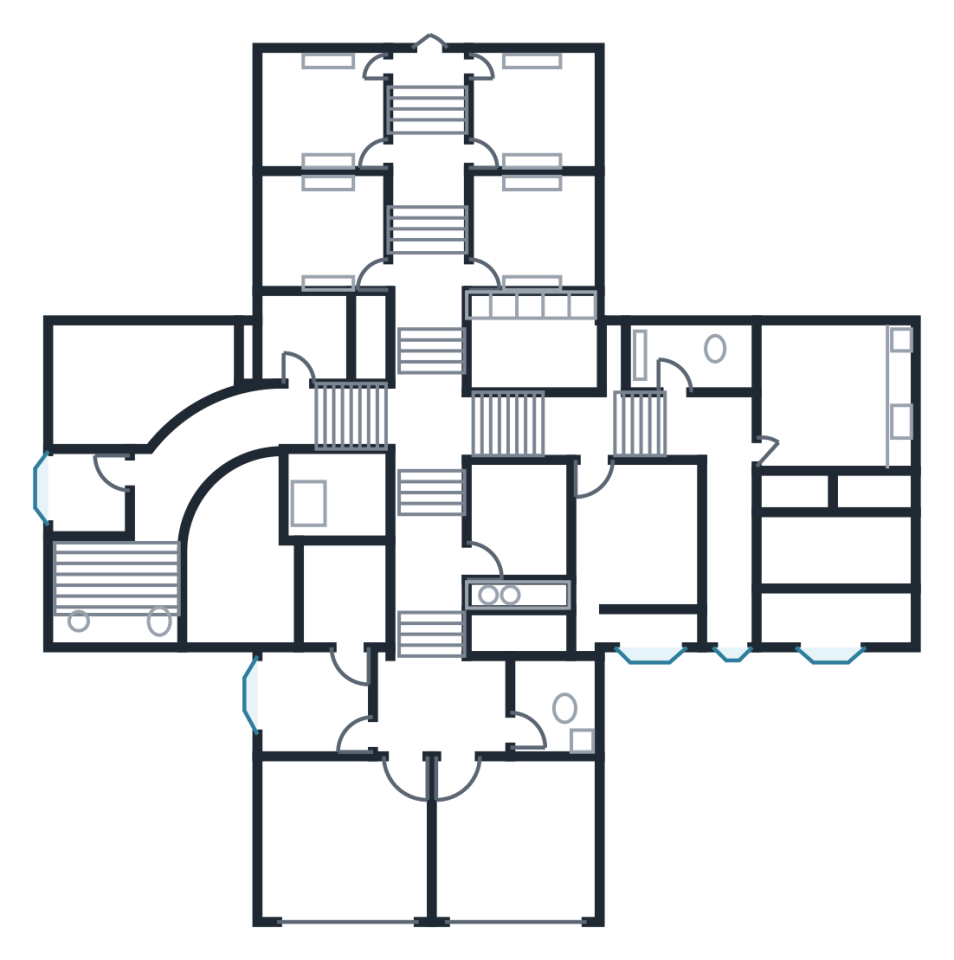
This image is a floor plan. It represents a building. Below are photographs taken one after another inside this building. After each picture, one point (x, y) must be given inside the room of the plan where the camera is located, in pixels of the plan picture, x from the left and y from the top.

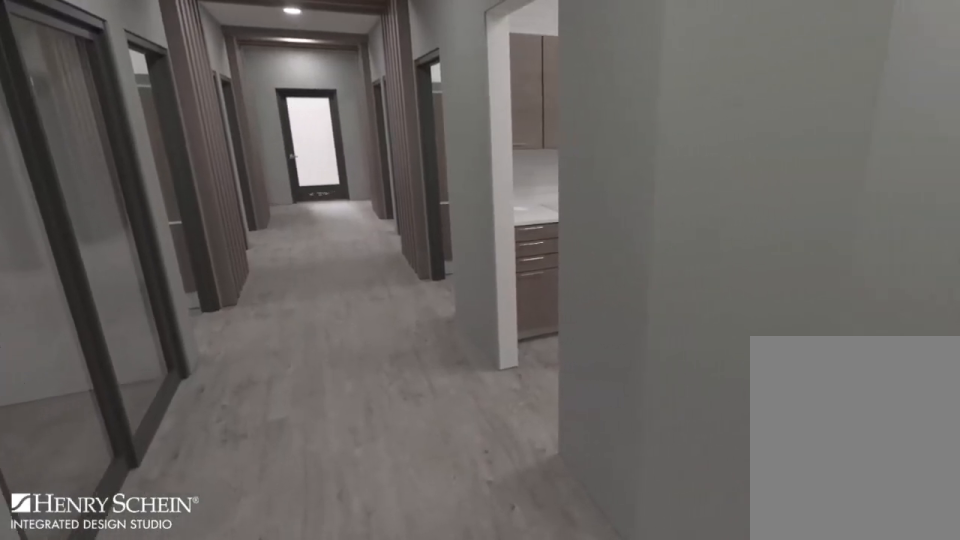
(508, 428)
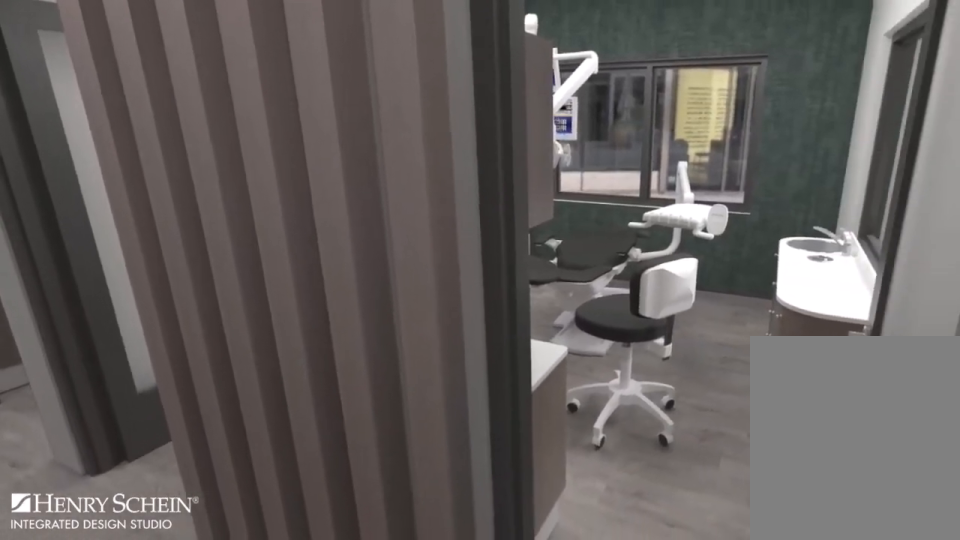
(429, 121)
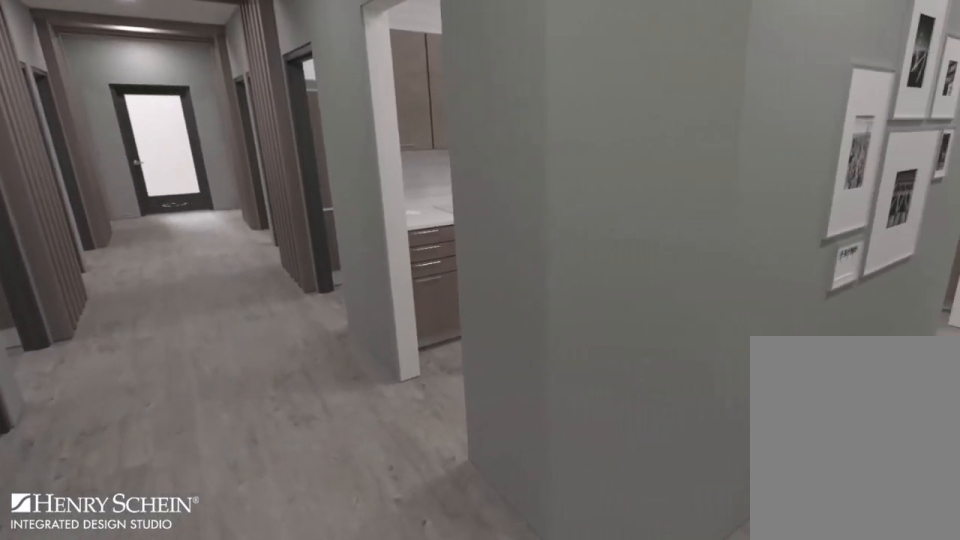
(430, 424)
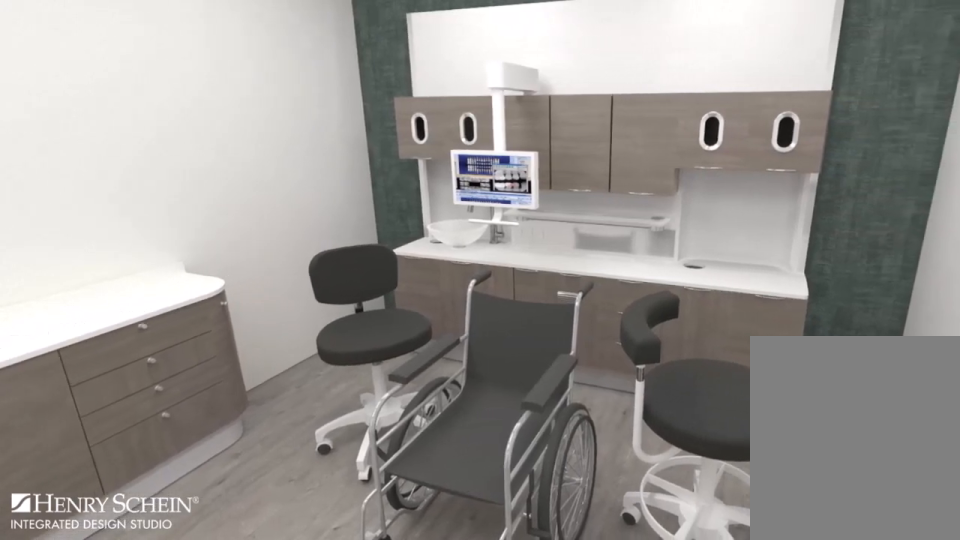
(620, 513)
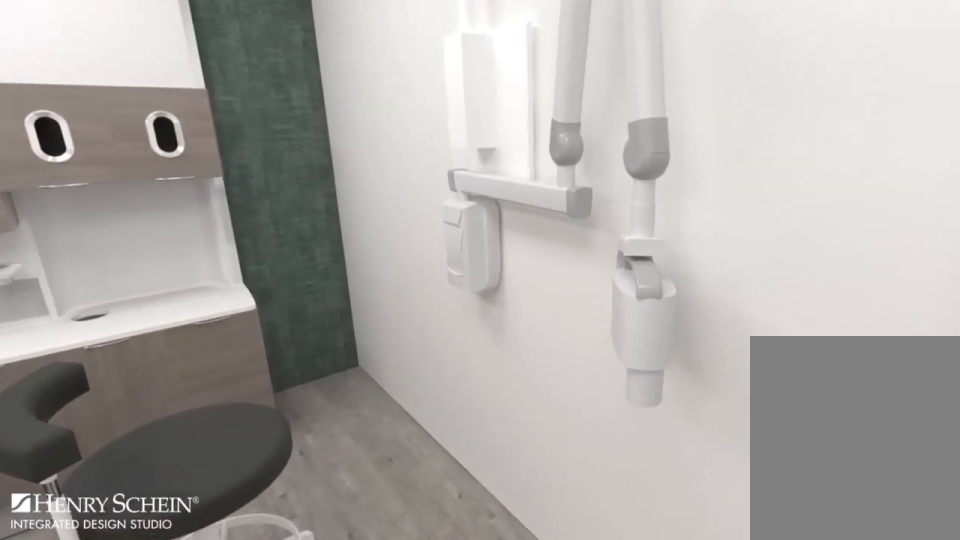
(620, 513)
